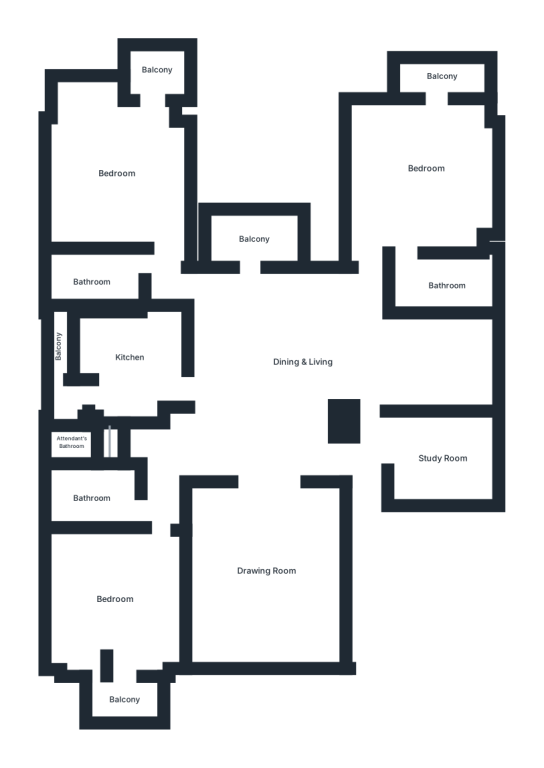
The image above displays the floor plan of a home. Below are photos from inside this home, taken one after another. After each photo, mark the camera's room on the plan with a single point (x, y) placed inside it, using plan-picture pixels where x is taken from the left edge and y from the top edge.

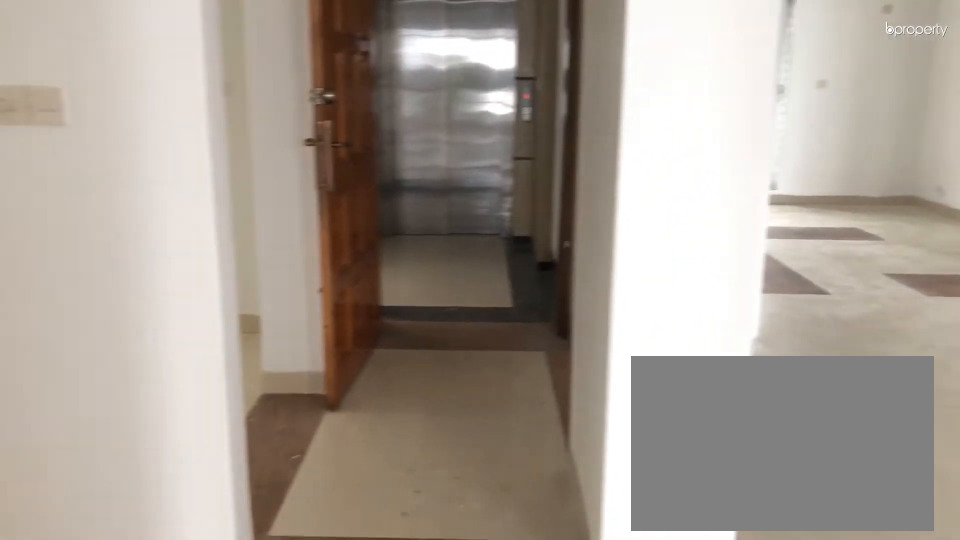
(336, 367)
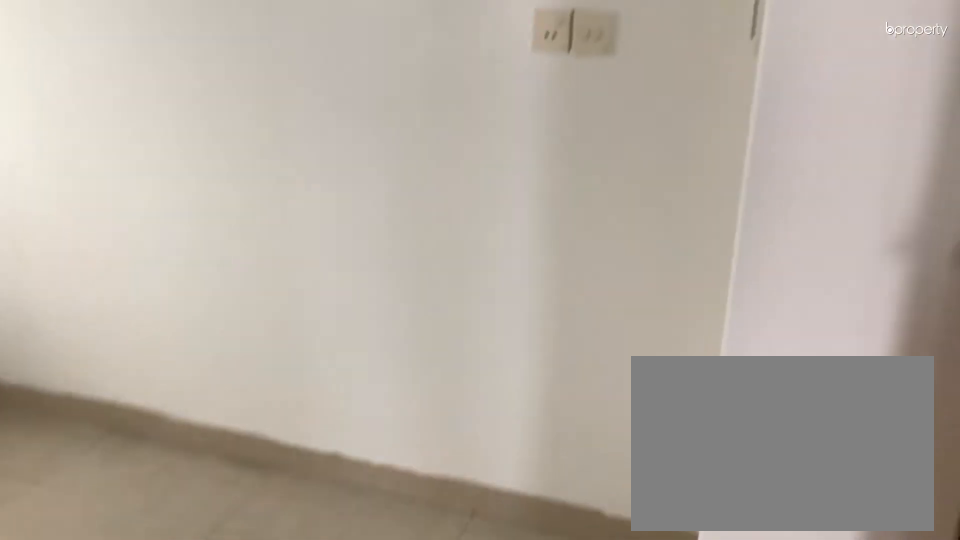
(436, 453)
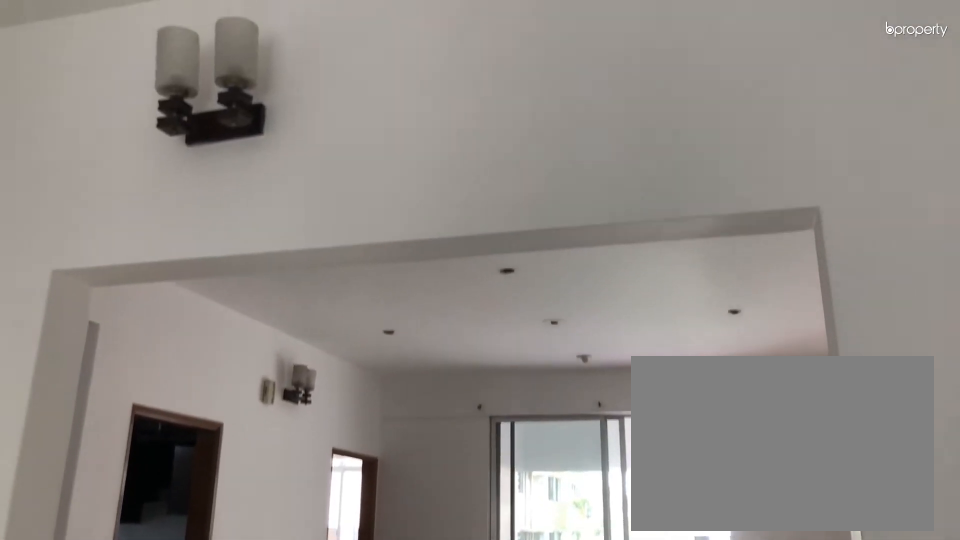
(263, 565)
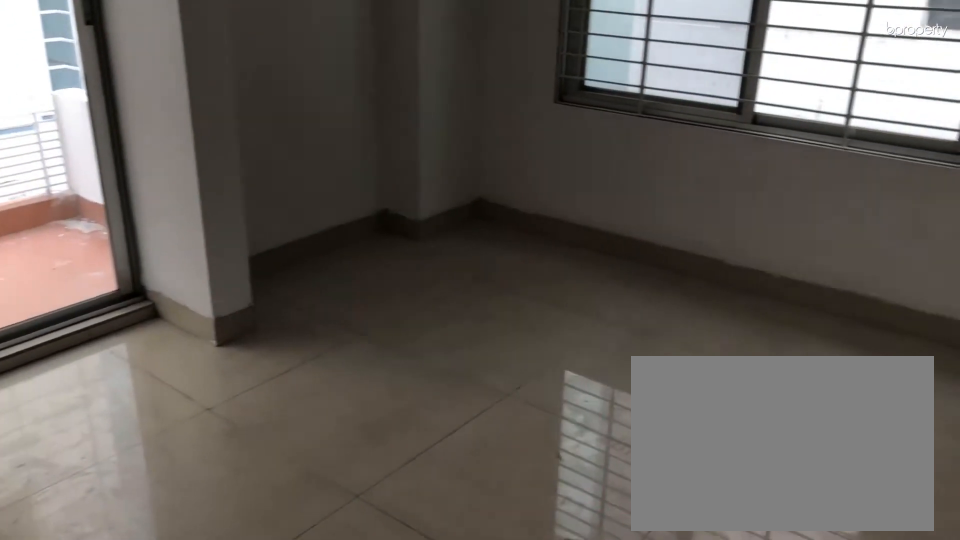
(115, 597)
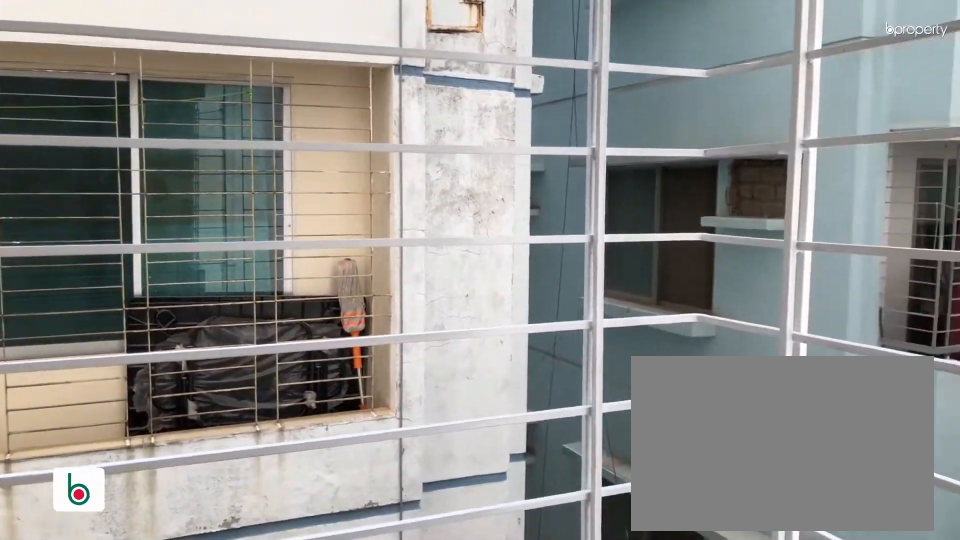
(126, 691)
